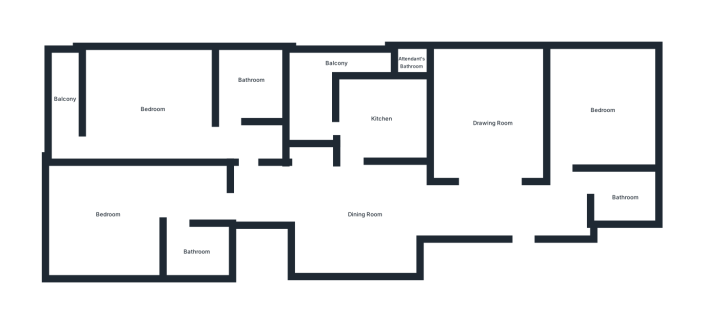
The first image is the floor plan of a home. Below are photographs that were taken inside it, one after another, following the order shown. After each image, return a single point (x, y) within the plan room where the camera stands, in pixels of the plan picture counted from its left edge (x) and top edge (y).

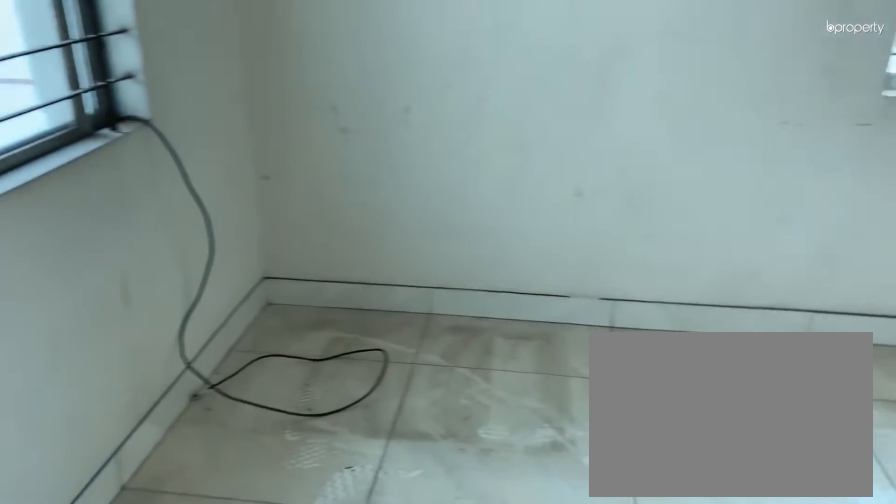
(604, 107)
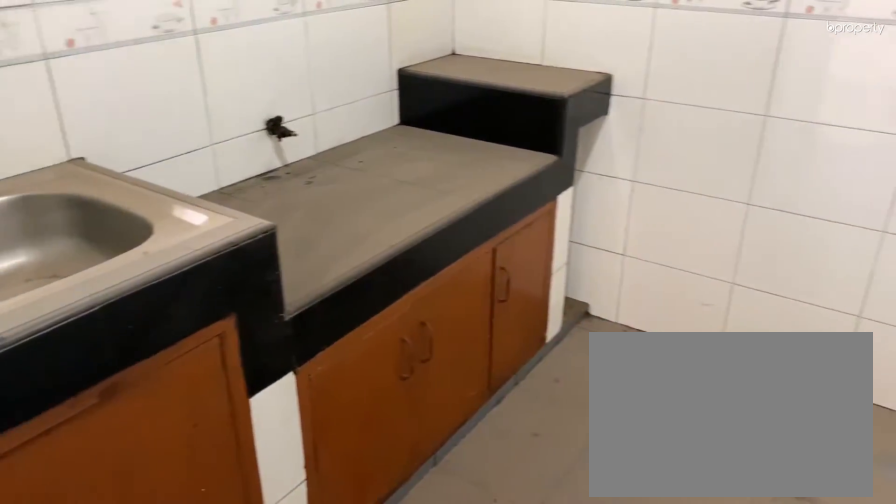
(381, 119)
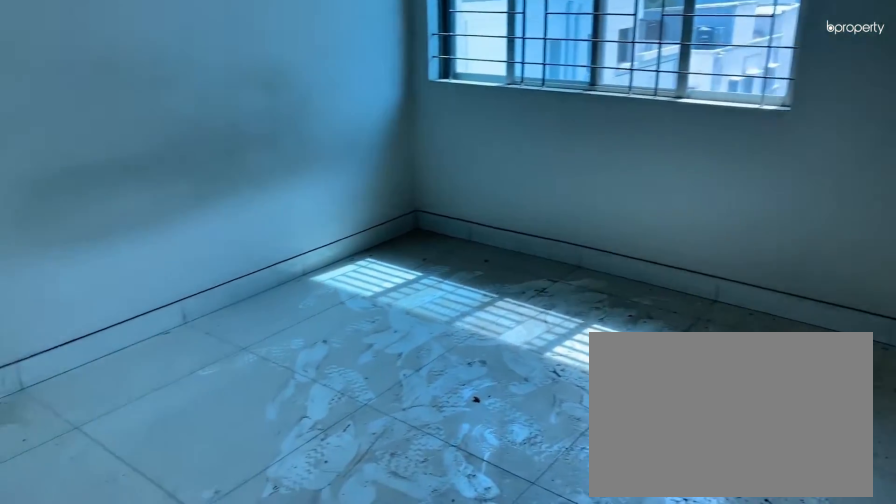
(106, 228)
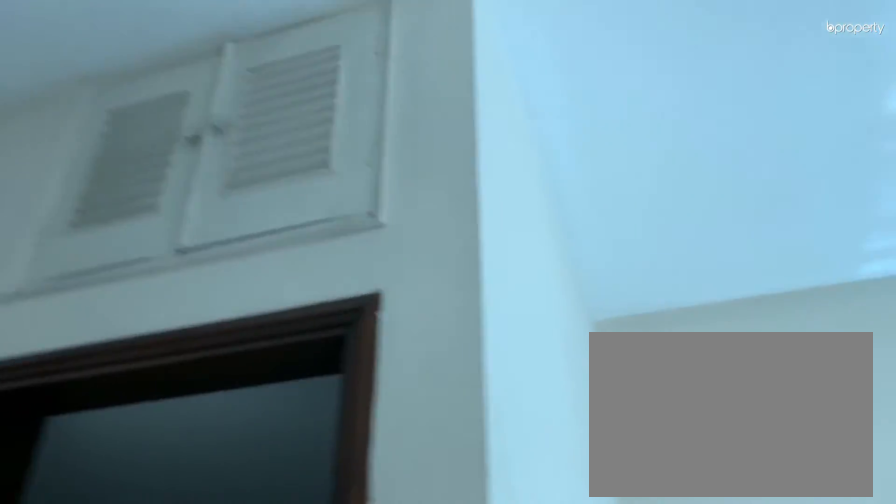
(106, 228)
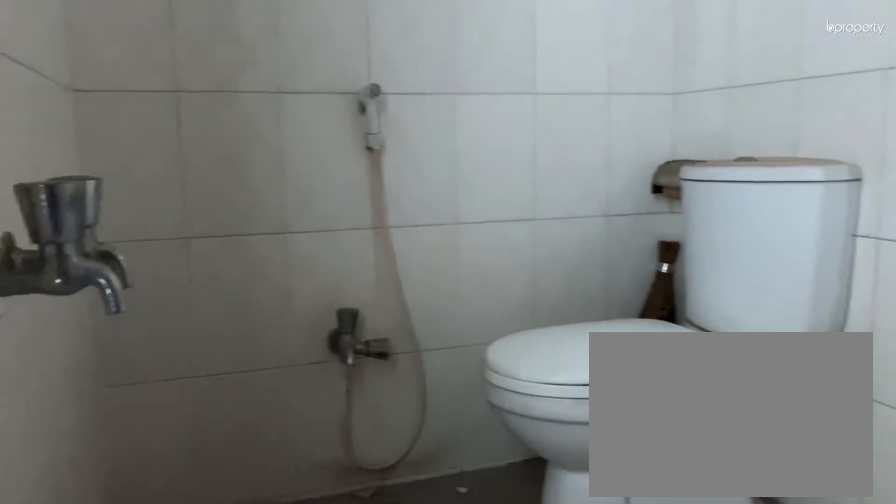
(197, 250)
